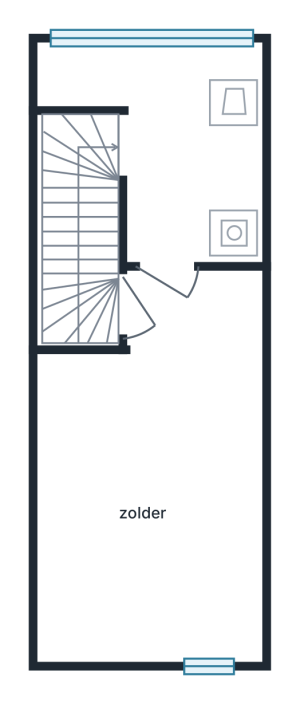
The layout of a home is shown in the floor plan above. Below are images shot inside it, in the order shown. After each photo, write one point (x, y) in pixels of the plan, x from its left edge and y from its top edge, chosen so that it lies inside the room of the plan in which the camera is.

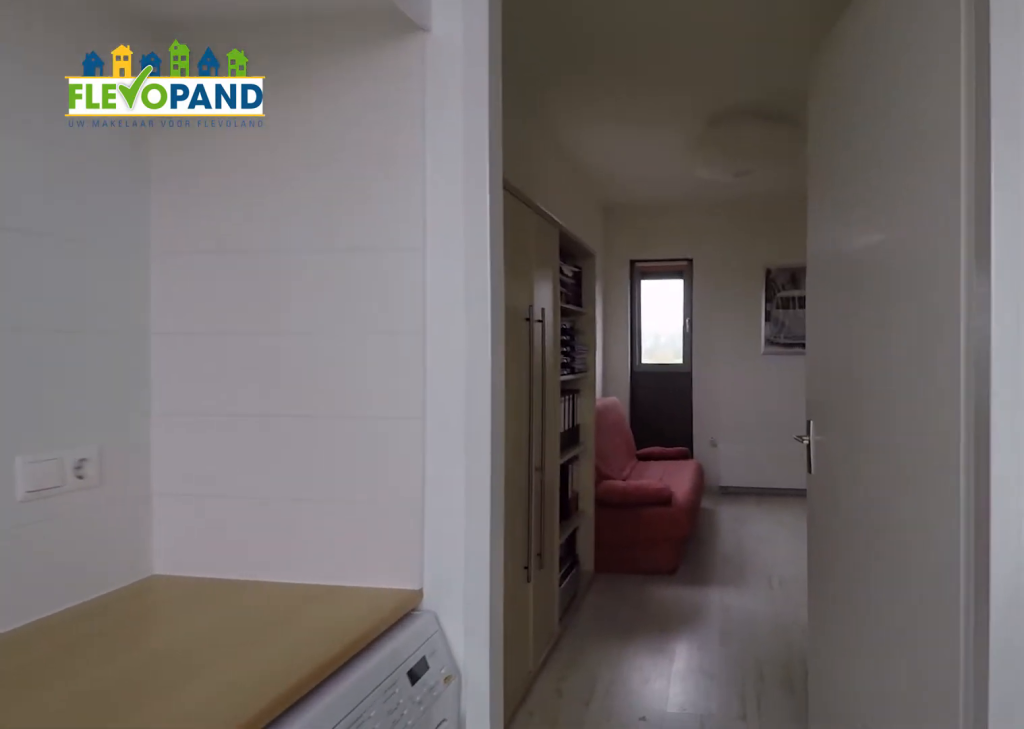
(164, 131)
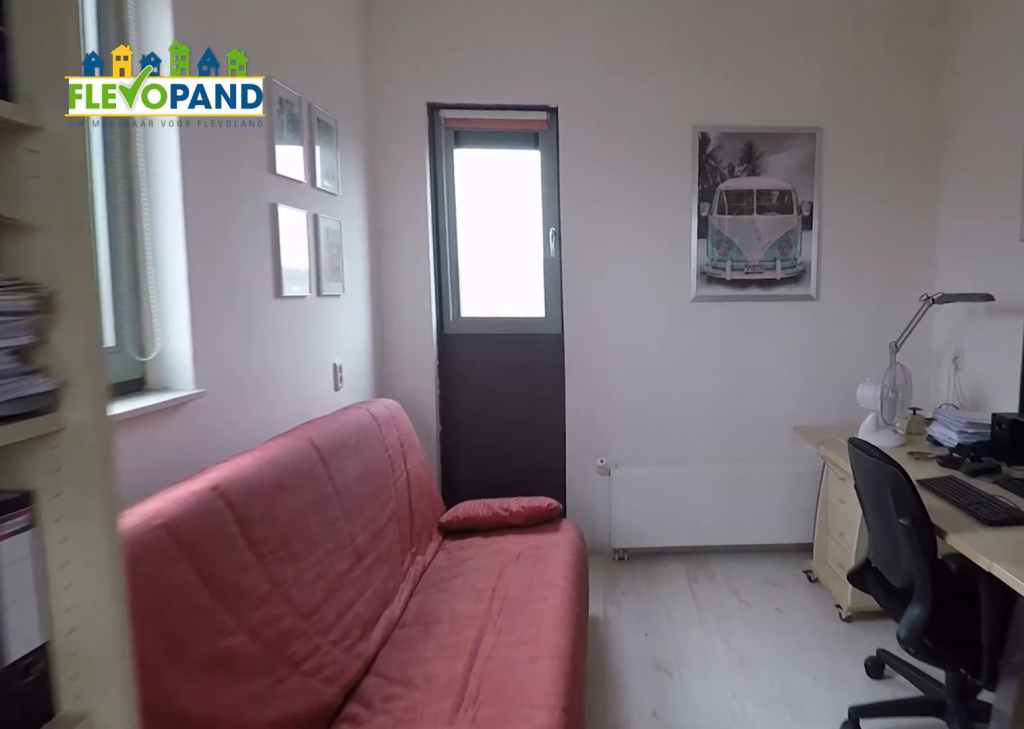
(147, 541)
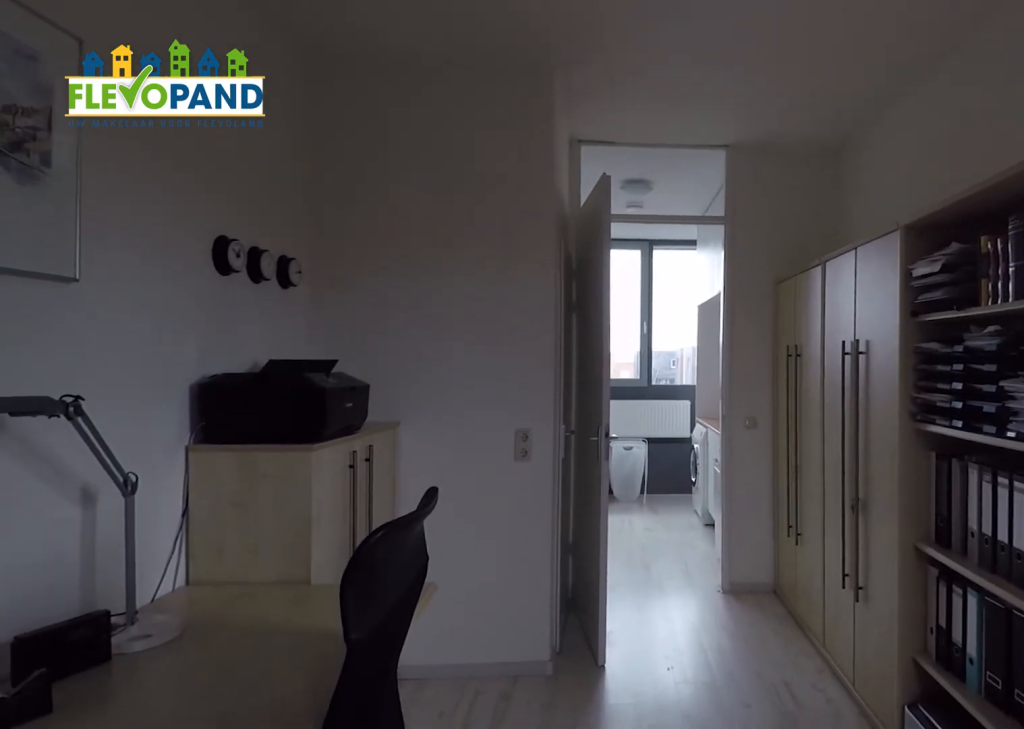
(147, 541)
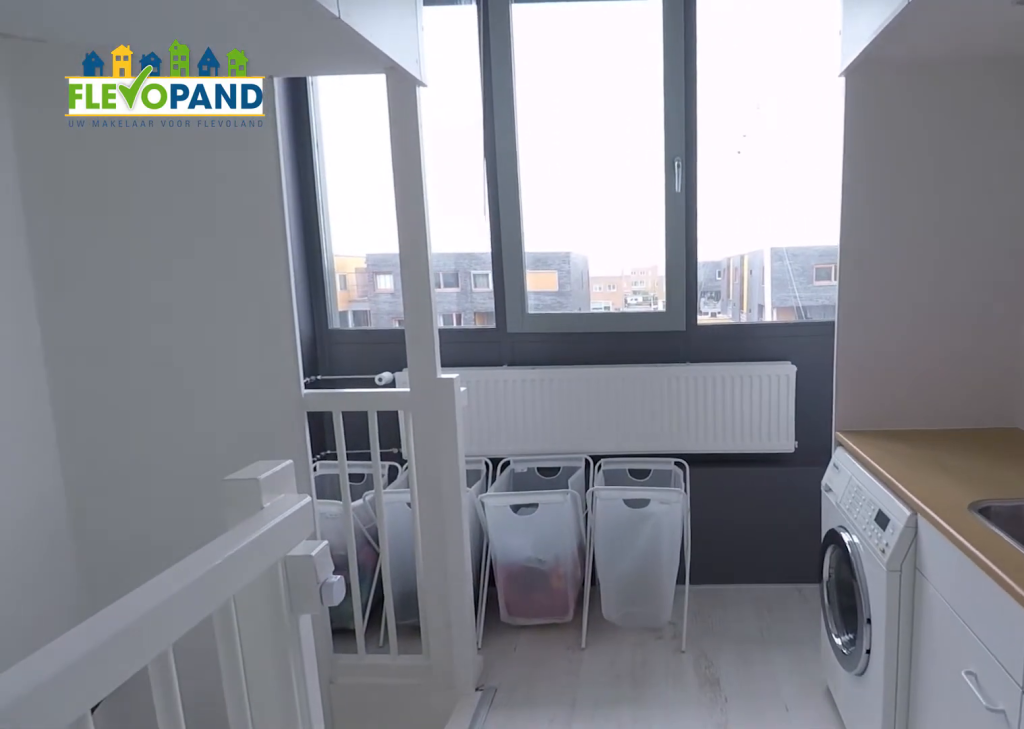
(163, 131)
